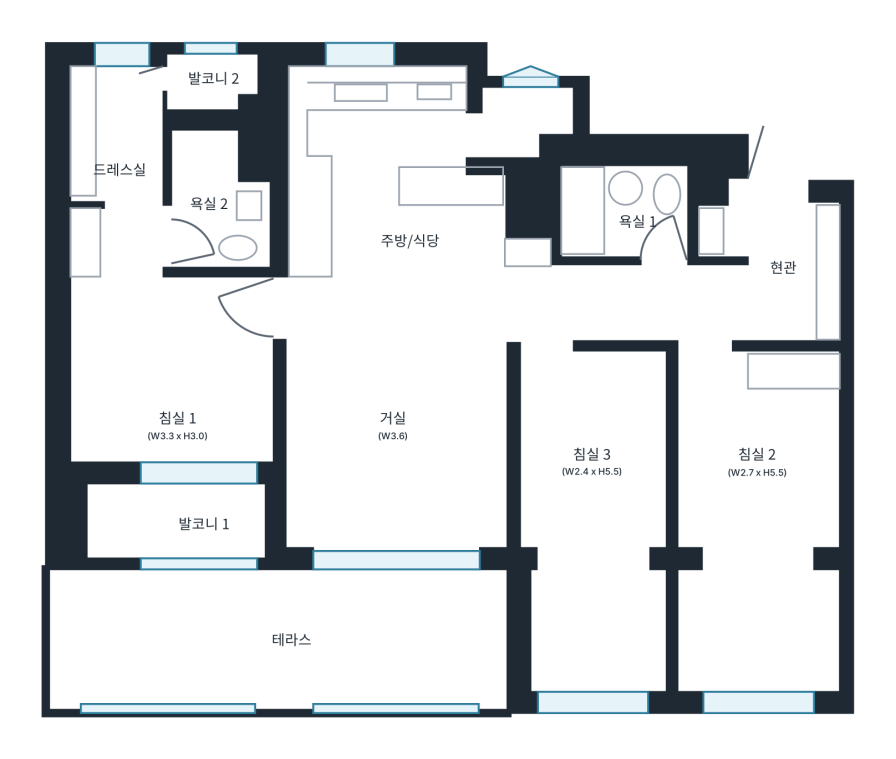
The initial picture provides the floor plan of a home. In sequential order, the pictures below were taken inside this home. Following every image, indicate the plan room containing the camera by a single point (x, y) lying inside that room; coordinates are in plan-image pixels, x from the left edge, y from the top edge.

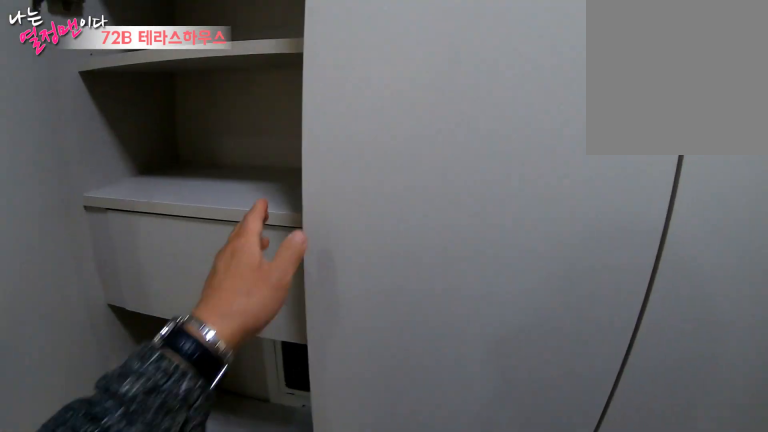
(788, 267)
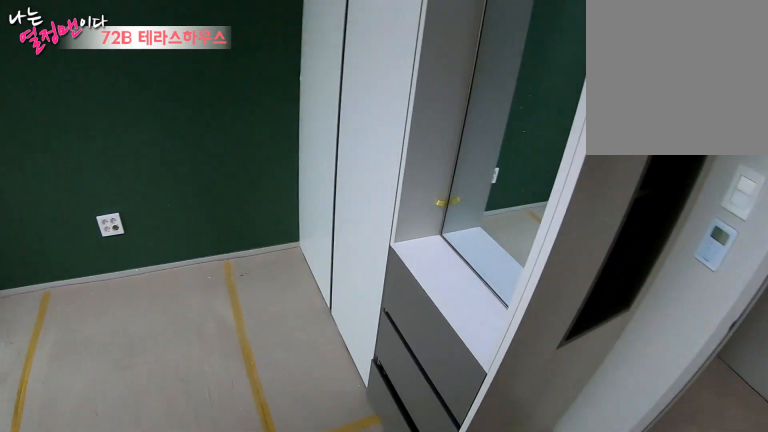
(759, 477)
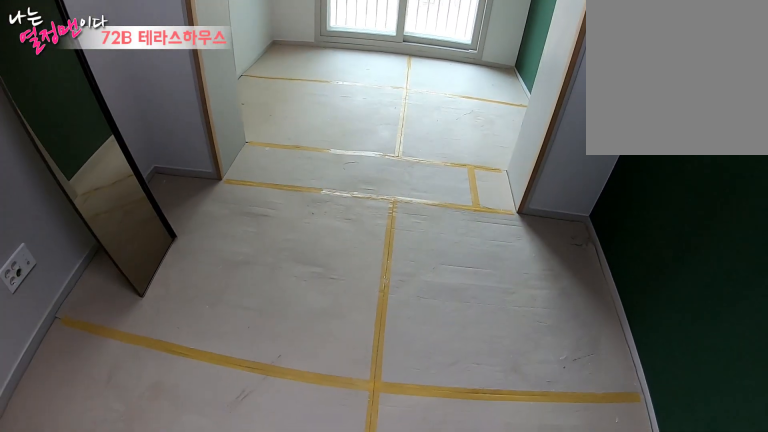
(759, 477)
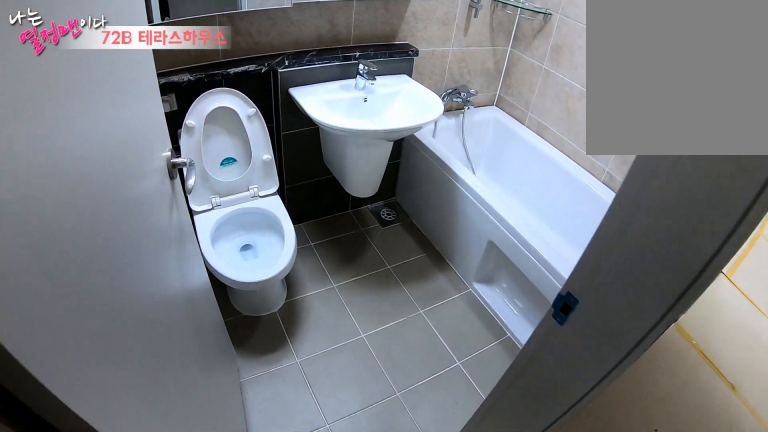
(630, 214)
